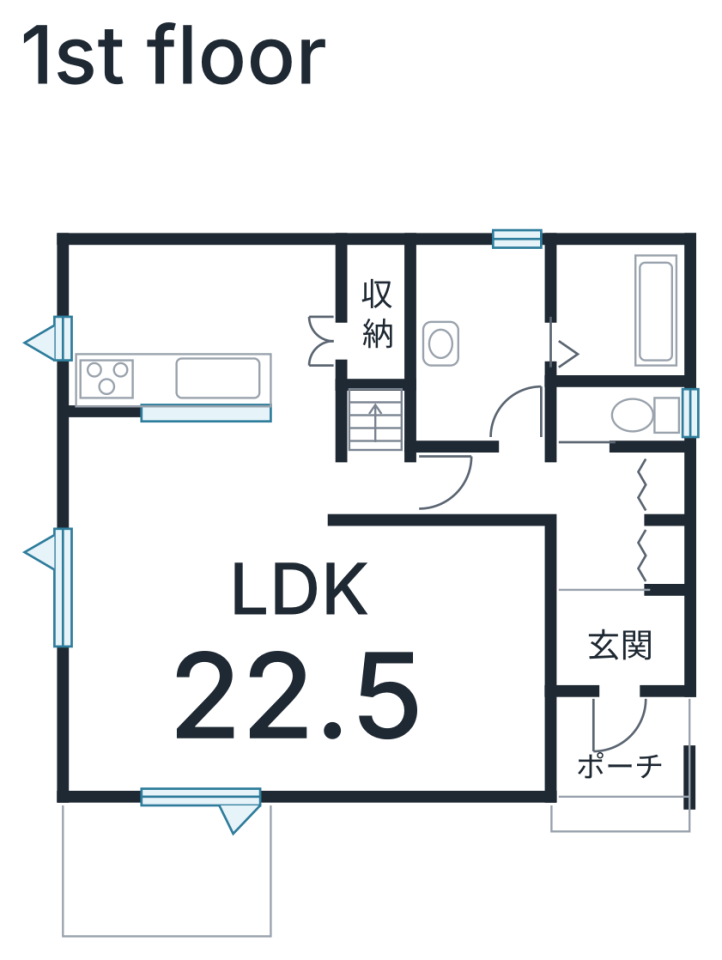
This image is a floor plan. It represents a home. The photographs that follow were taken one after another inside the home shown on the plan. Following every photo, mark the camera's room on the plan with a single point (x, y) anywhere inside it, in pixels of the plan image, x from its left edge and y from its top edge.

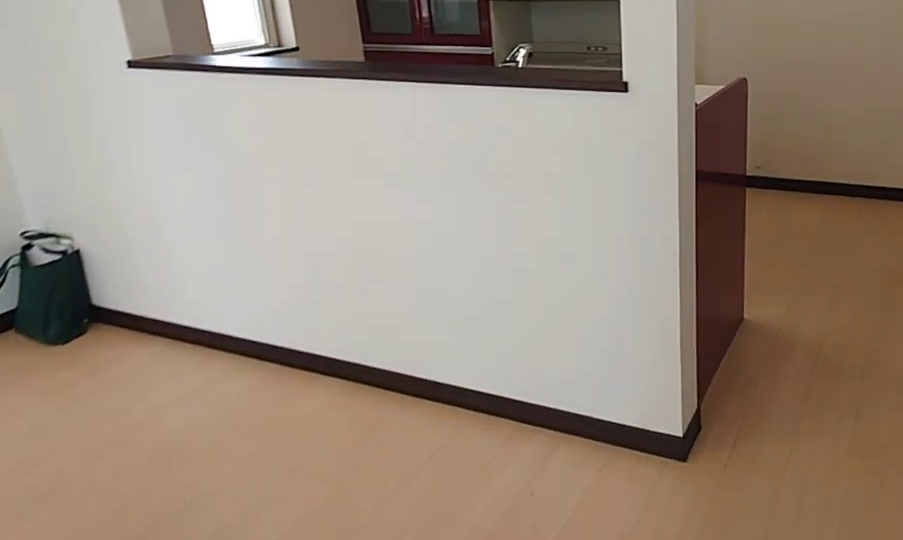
(273, 667)
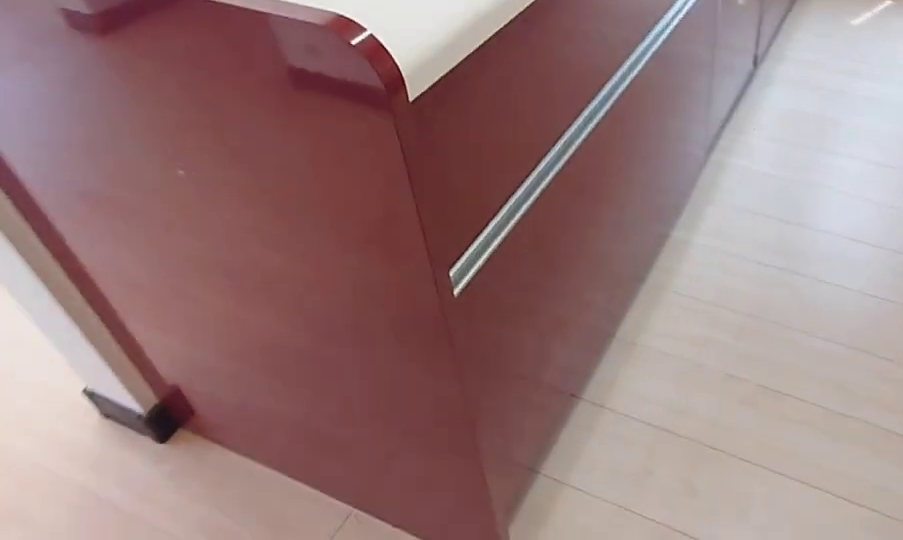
(155, 330)
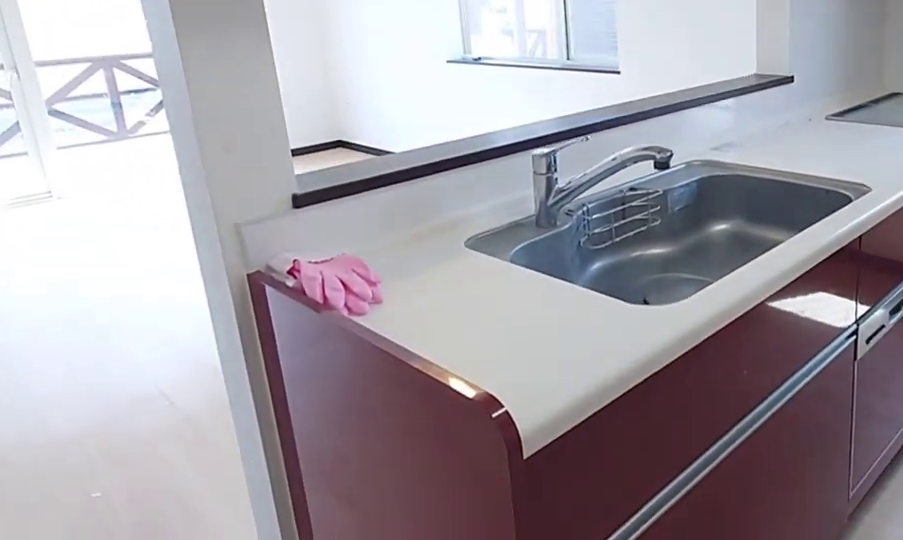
(155, 330)
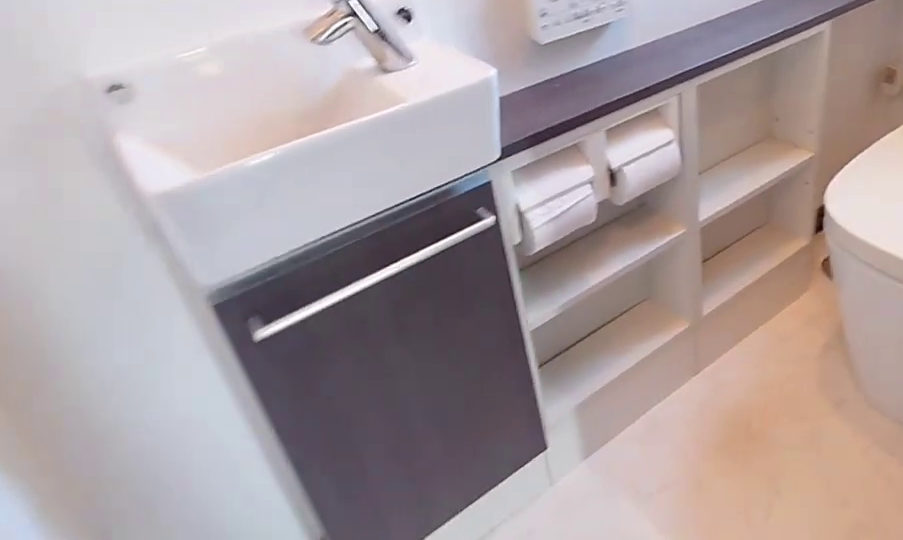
(644, 412)
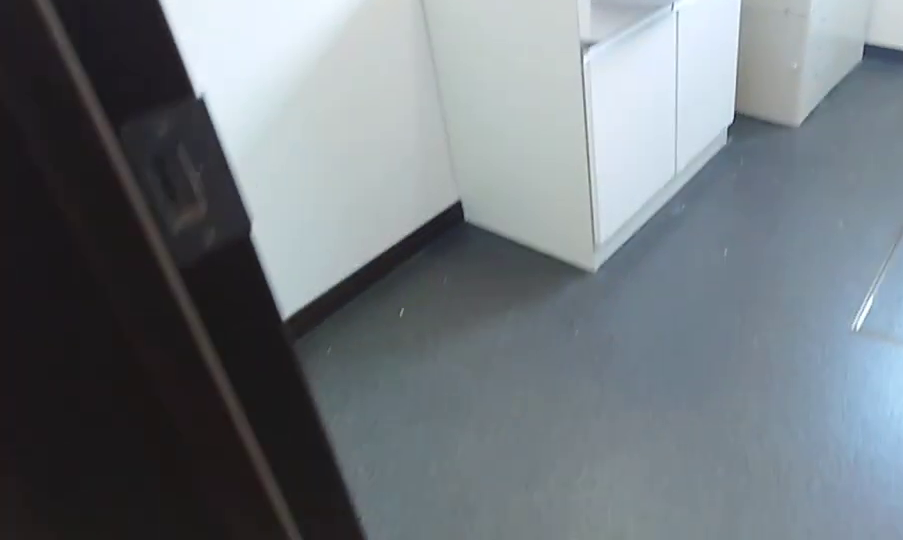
(482, 353)
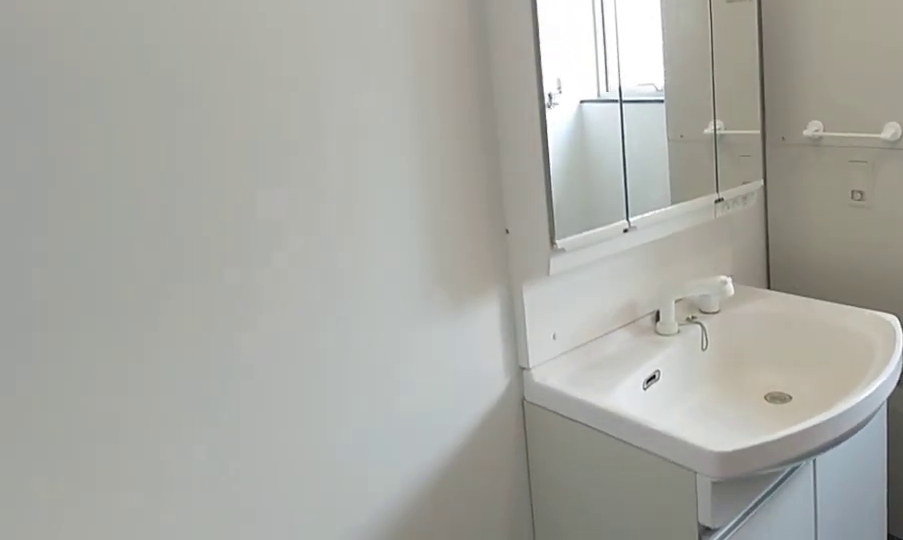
(482, 353)
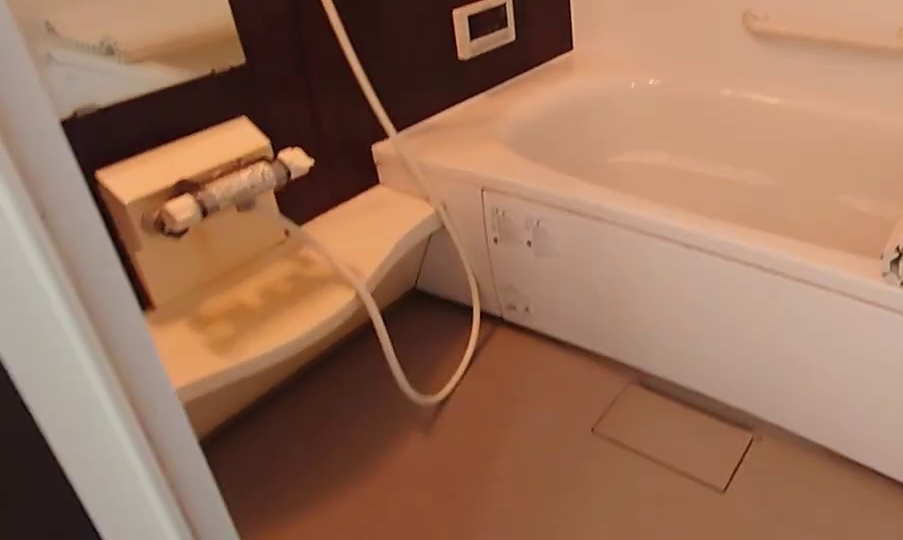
(613, 314)
